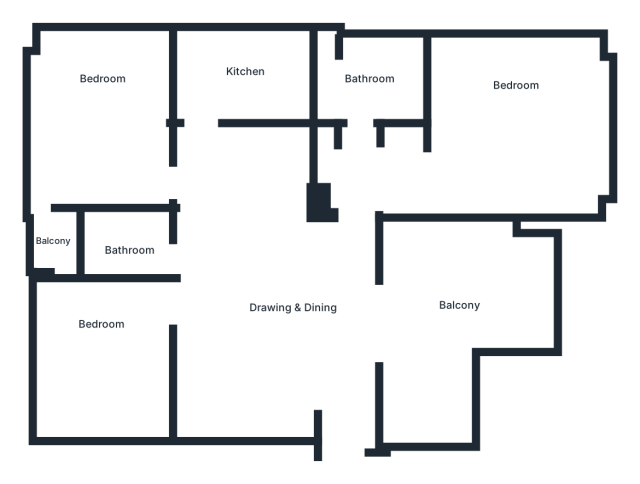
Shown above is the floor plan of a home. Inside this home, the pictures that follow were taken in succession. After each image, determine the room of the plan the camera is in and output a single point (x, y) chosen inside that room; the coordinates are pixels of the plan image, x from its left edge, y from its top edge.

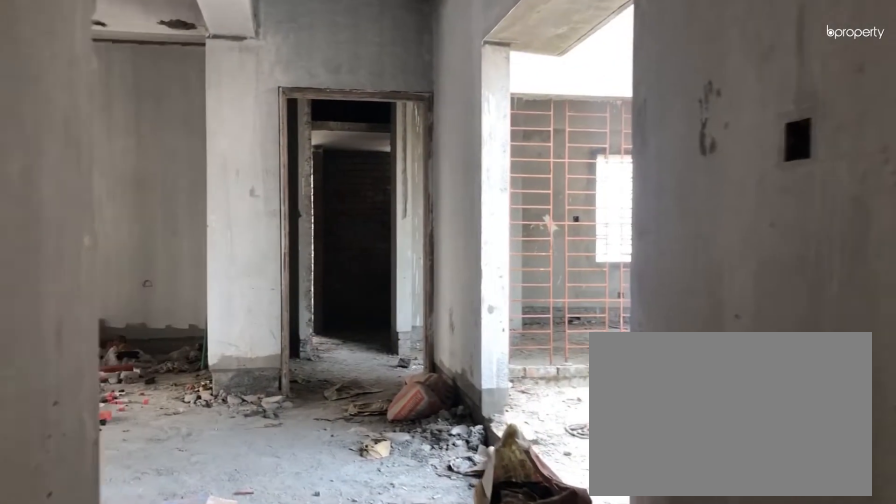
(347, 421)
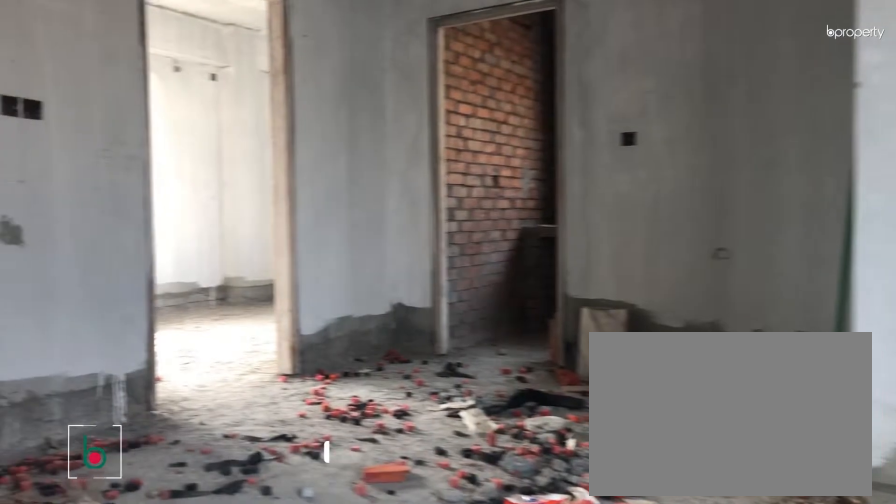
(288, 310)
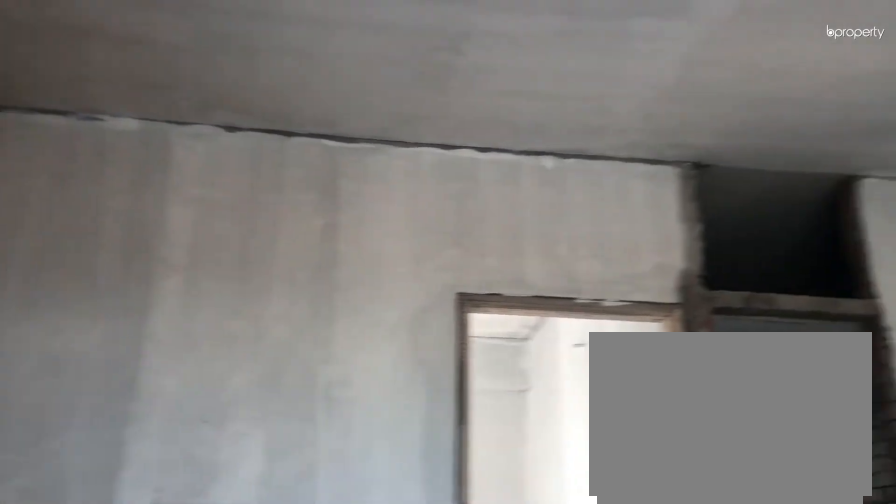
(288, 310)
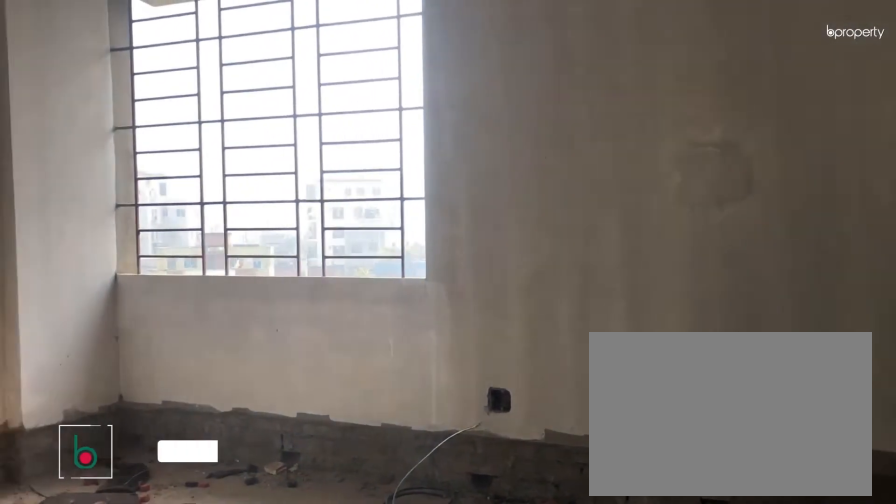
(101, 362)
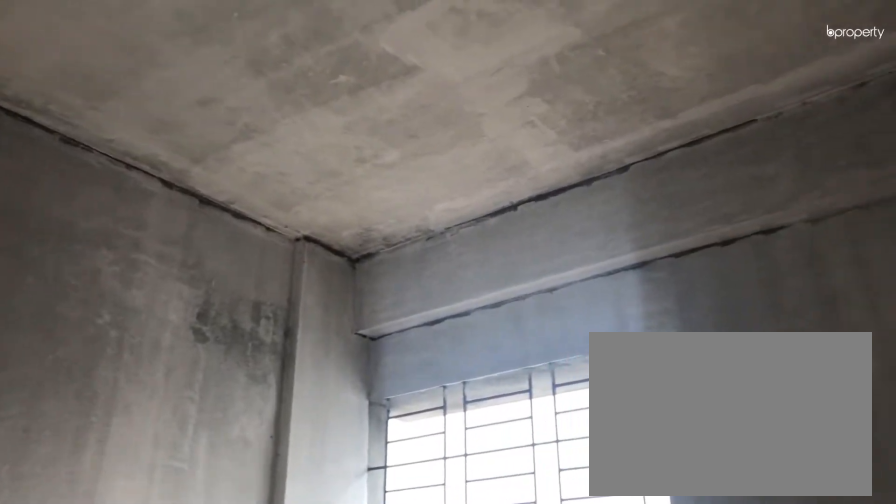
(101, 362)
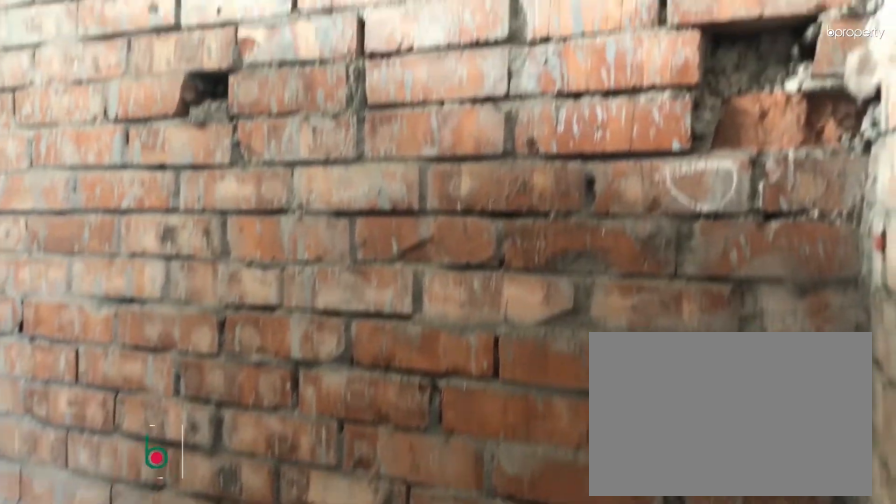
(127, 248)
